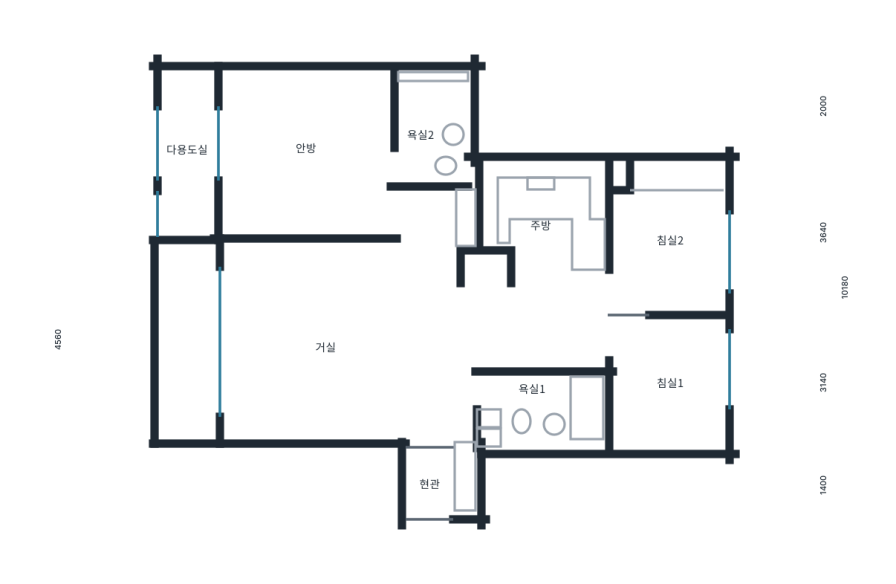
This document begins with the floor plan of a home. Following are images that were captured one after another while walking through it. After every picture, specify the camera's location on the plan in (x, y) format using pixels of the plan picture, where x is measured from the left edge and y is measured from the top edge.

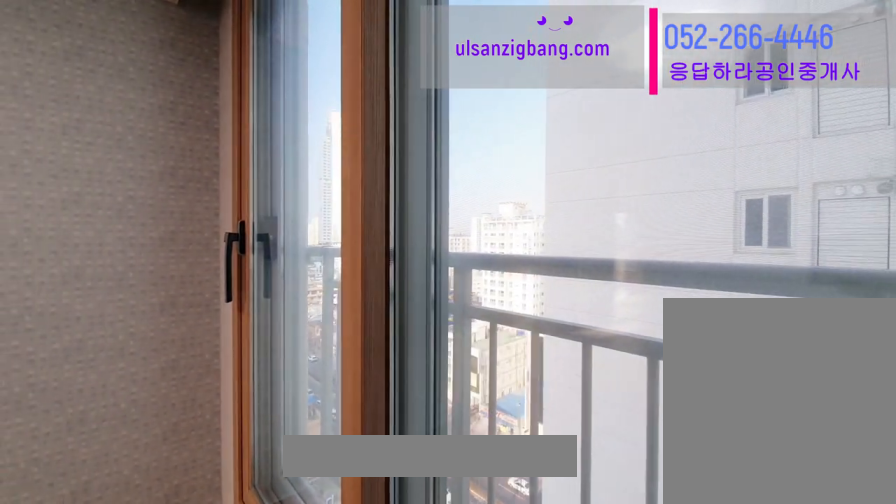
(678, 381)
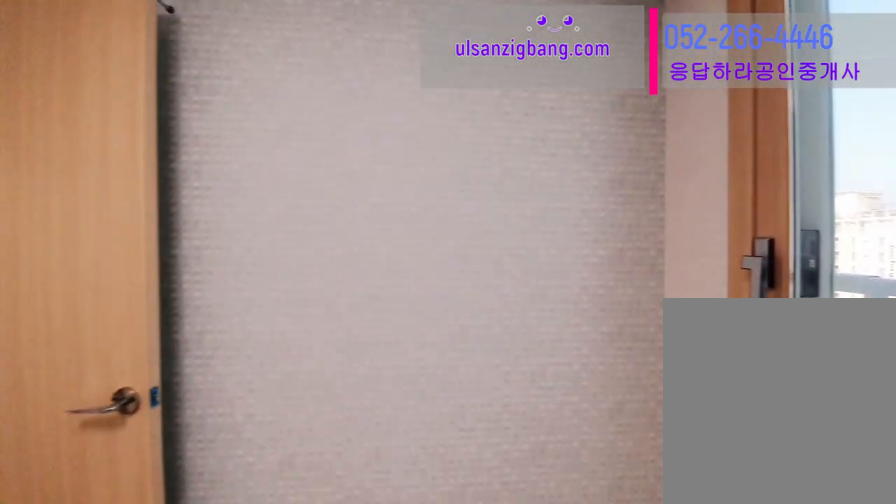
(676, 380)
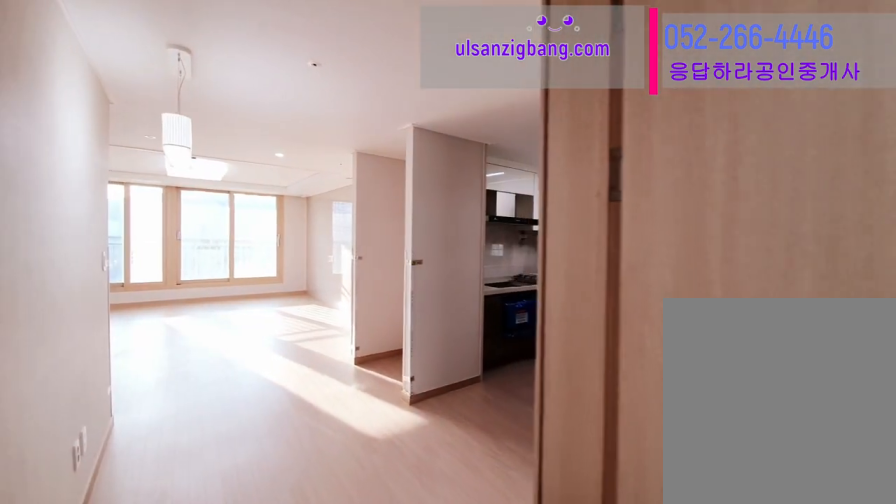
(678, 379)
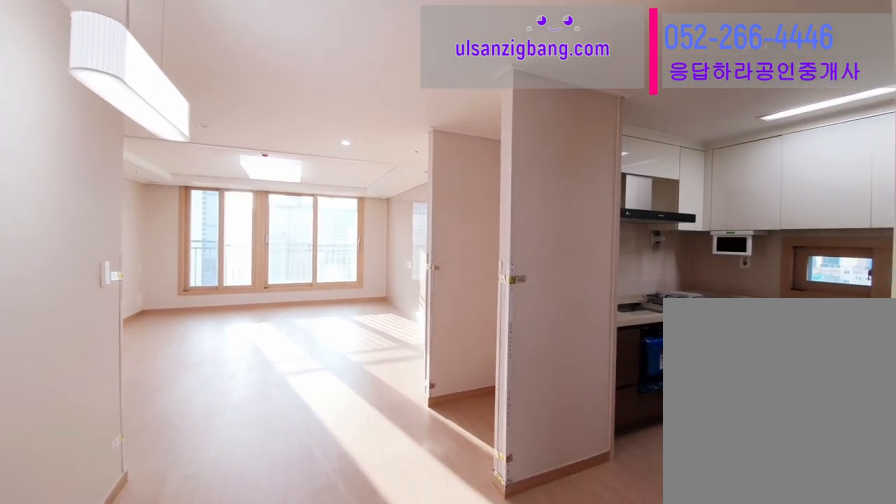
(555, 318)
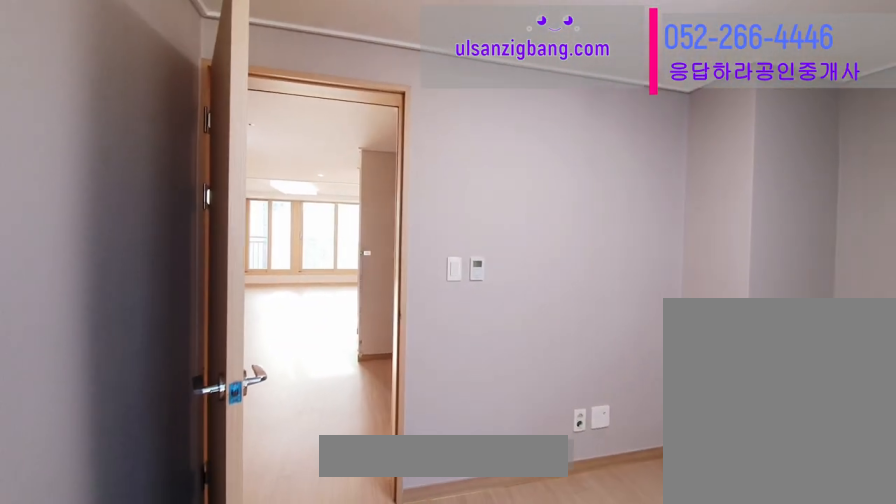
(685, 248)
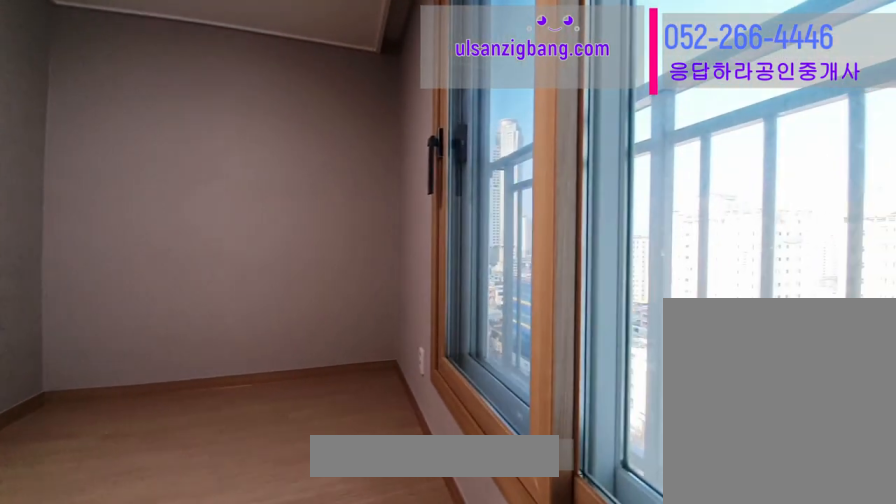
(686, 248)
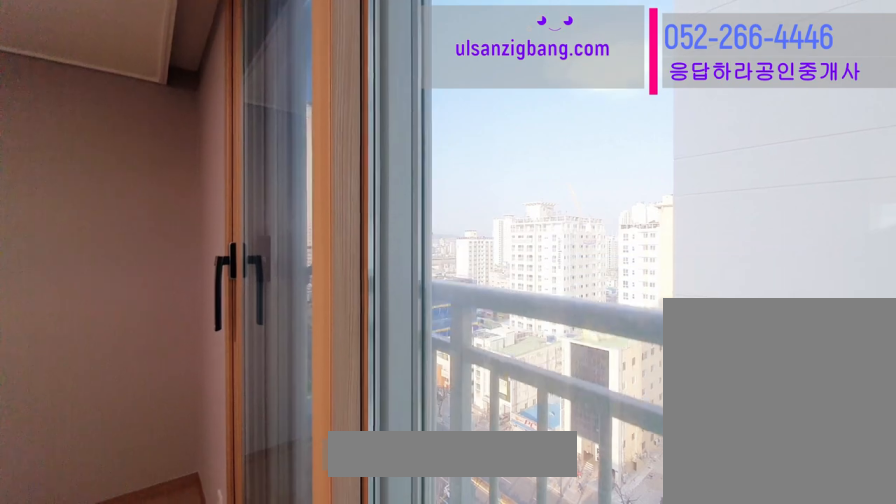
(684, 249)
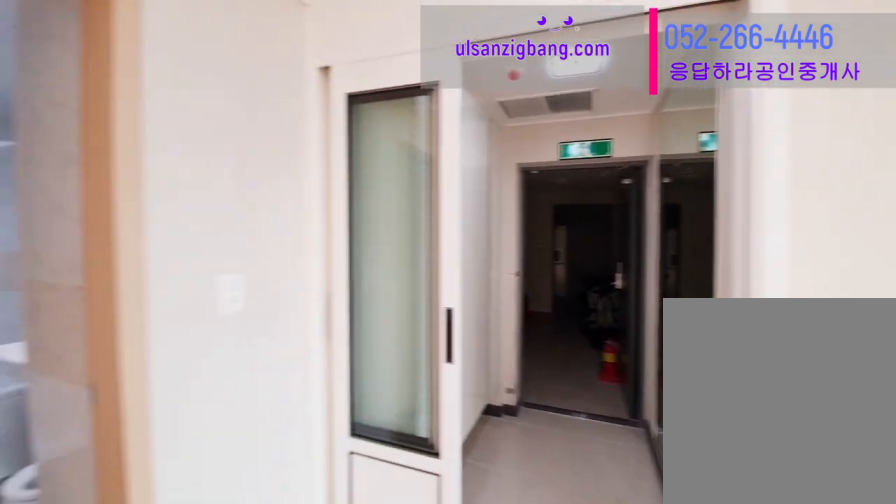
(401, 359)
